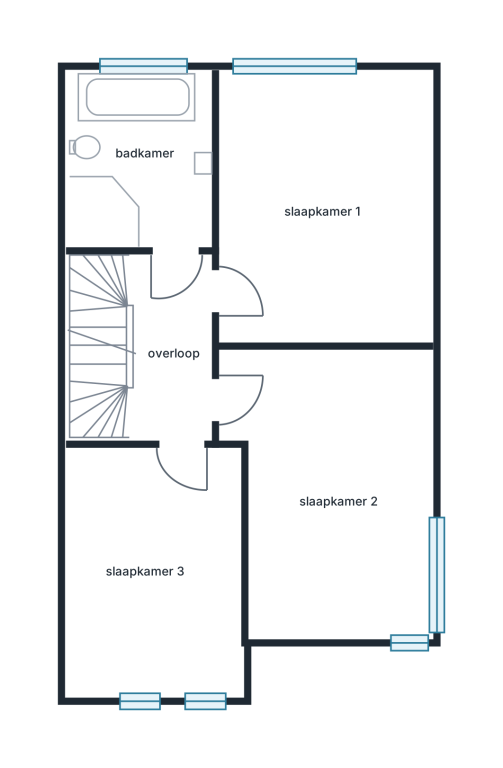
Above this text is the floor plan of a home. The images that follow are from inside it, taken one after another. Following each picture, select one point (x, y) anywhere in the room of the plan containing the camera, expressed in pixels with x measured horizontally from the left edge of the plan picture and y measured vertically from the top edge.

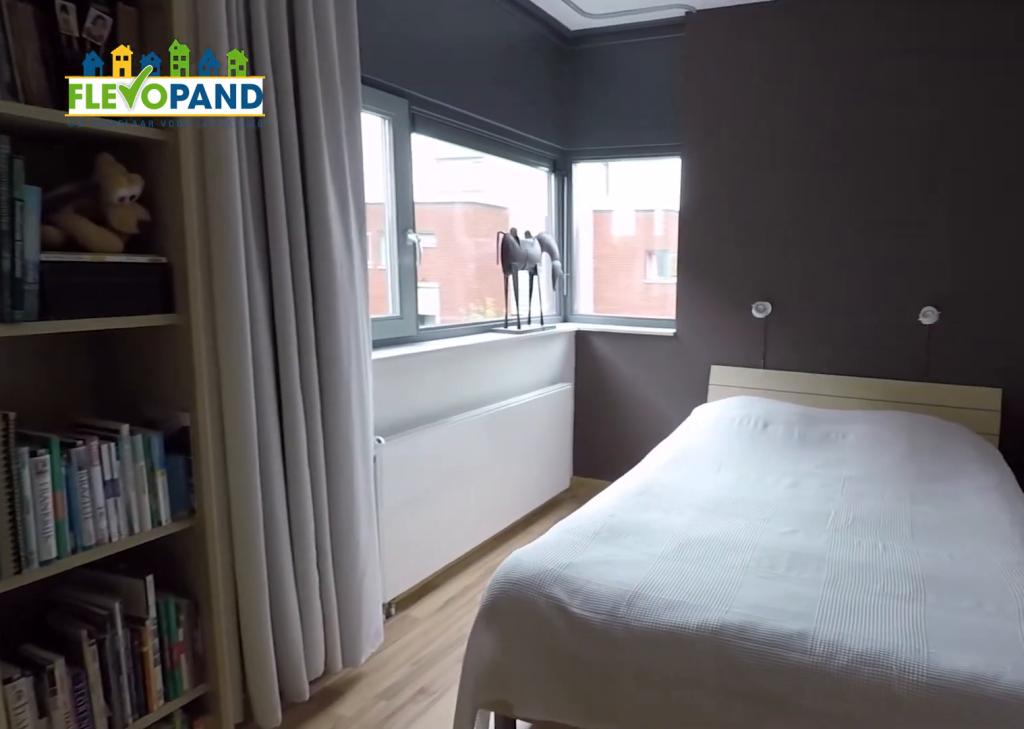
(338, 491)
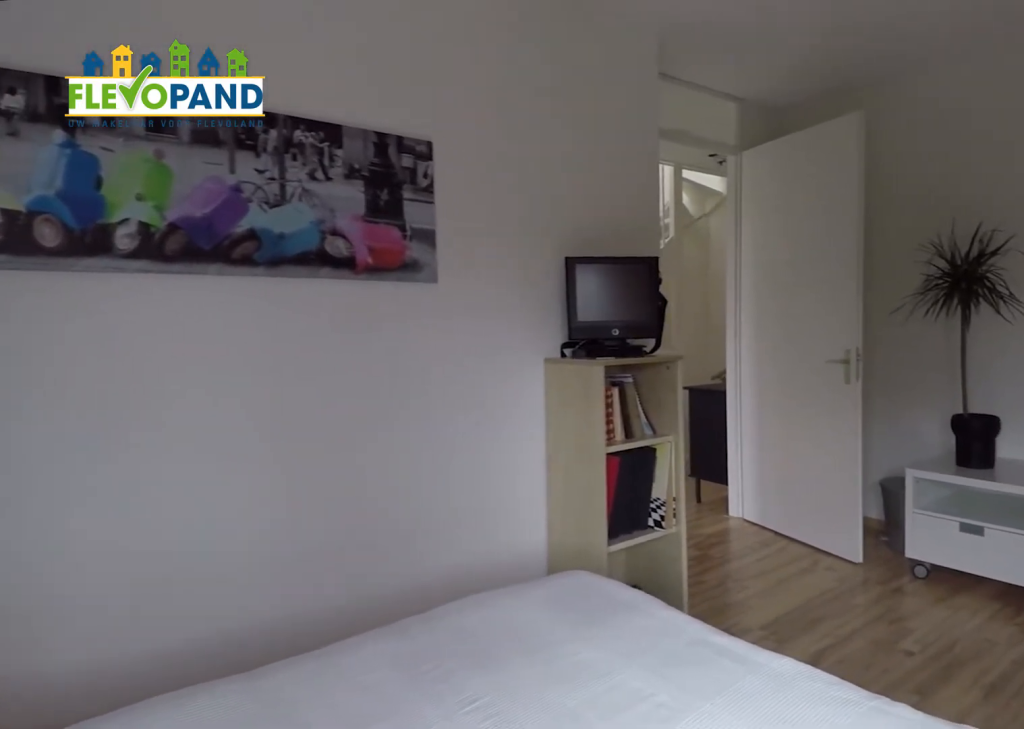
(338, 491)
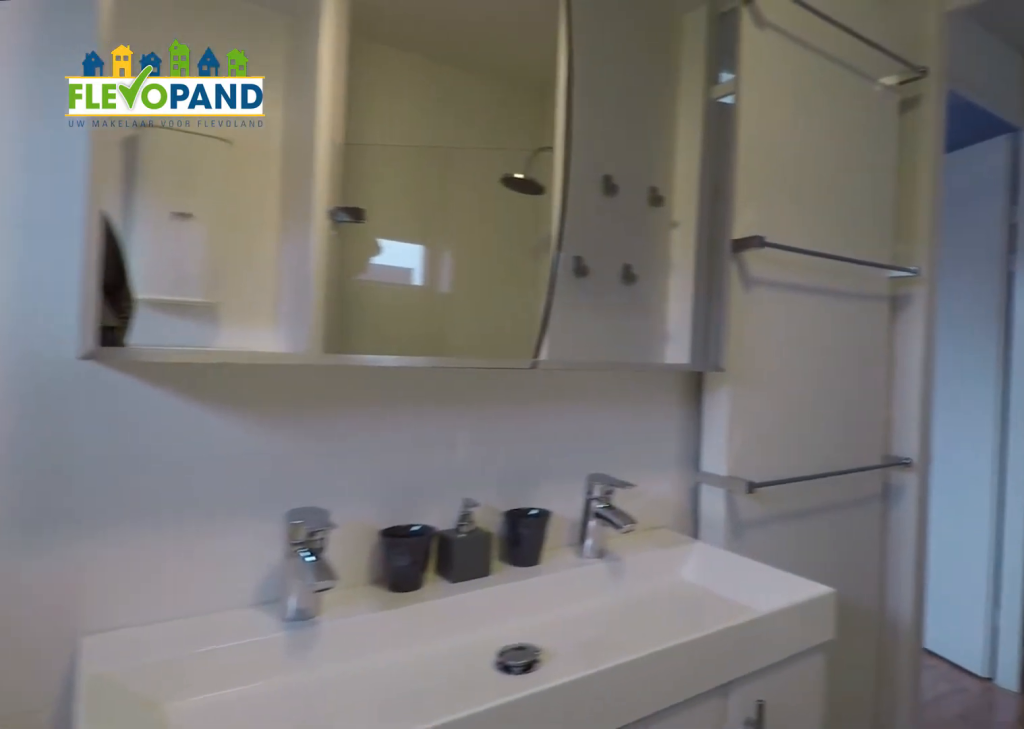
(136, 95)
